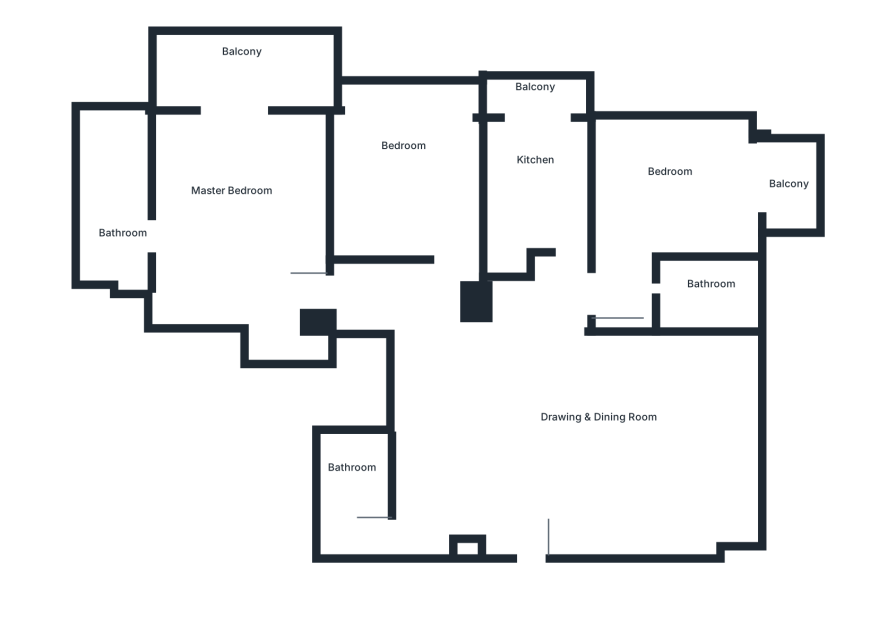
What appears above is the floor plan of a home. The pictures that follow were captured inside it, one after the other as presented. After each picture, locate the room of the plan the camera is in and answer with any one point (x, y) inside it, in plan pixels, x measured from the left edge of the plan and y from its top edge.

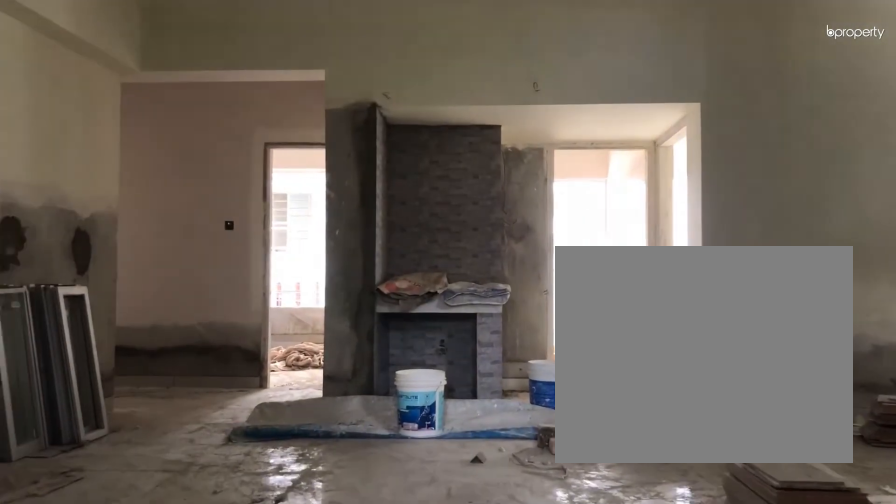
(532, 539)
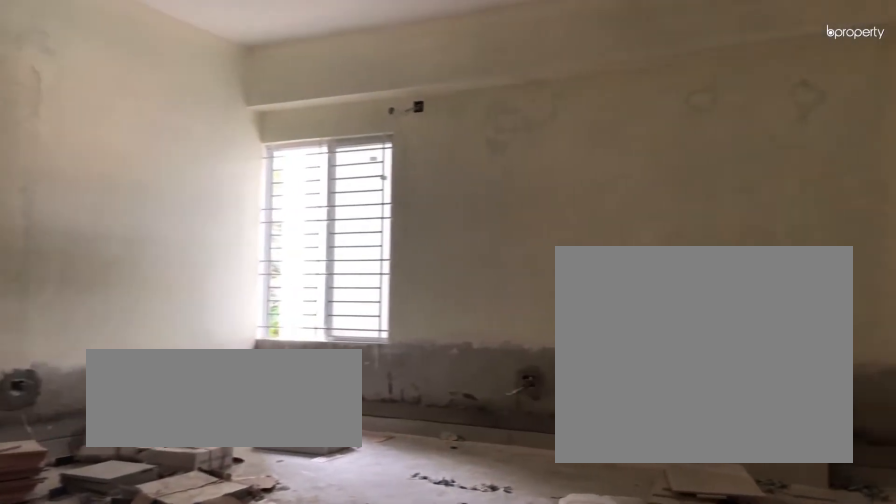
(547, 392)
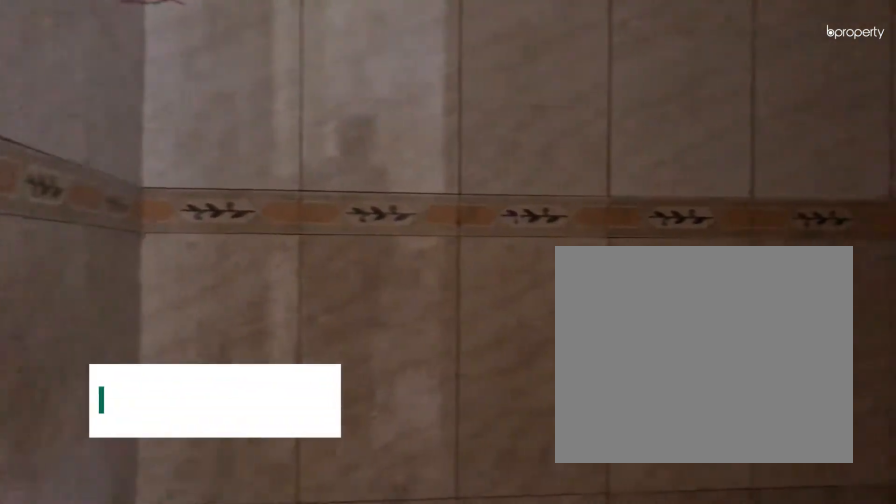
(355, 484)
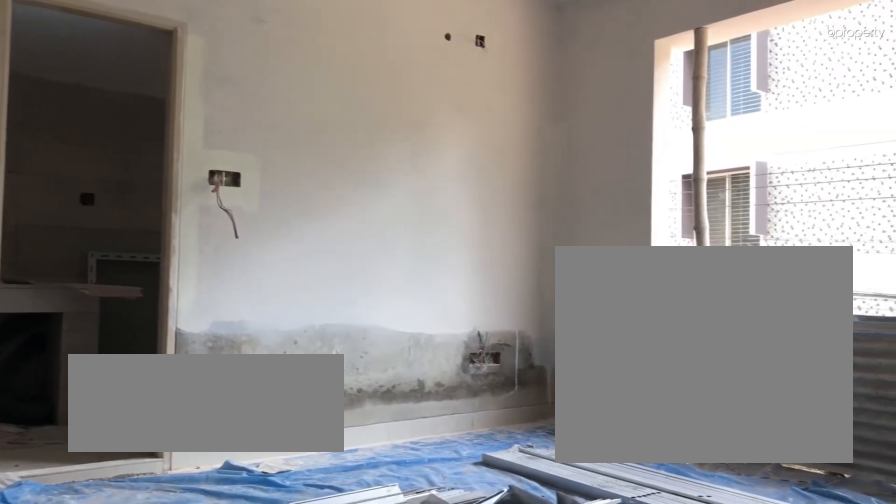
(247, 214)
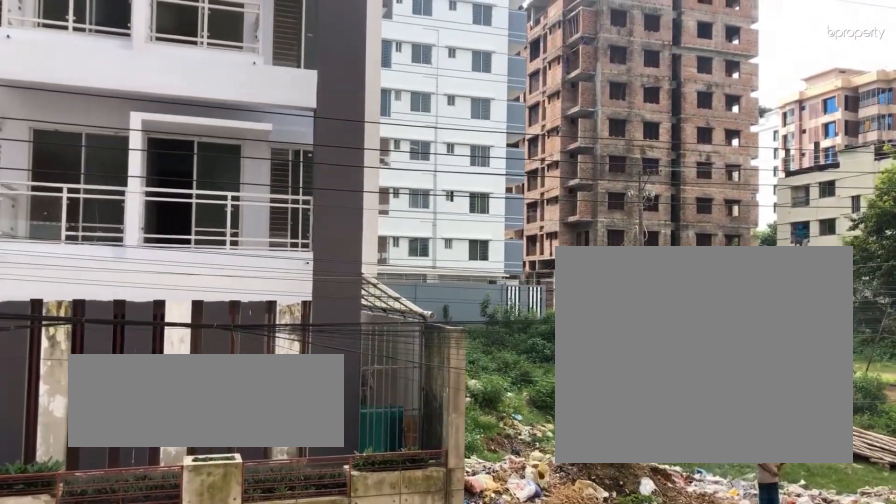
(247, 72)
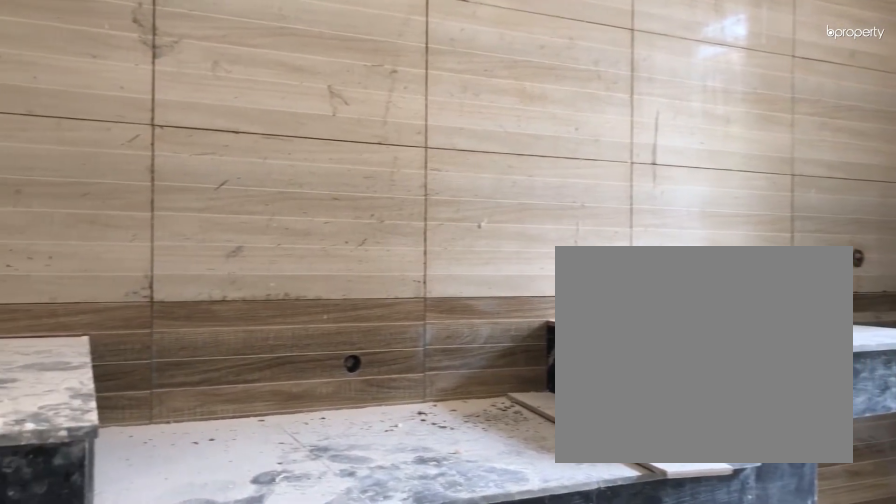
(531, 169)
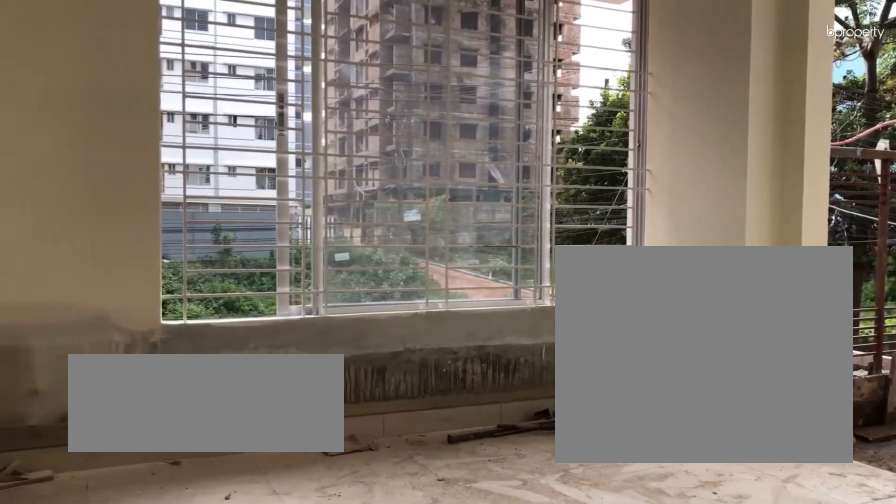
(668, 175)
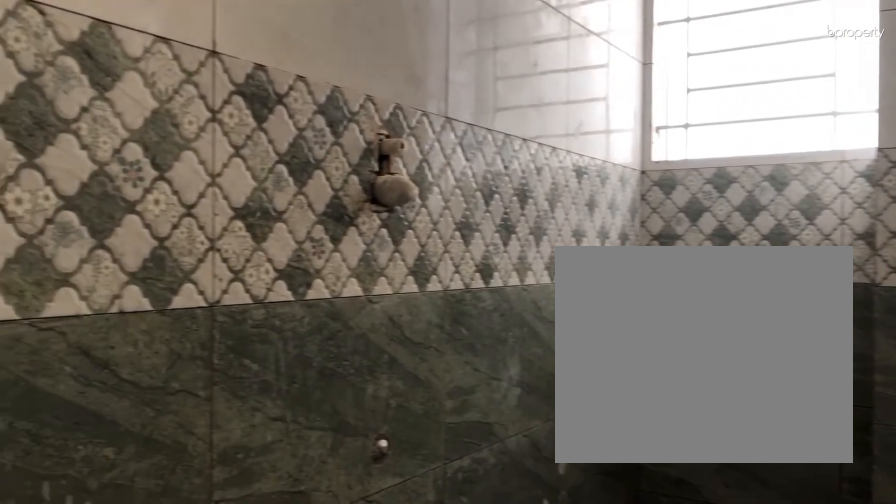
(712, 287)
